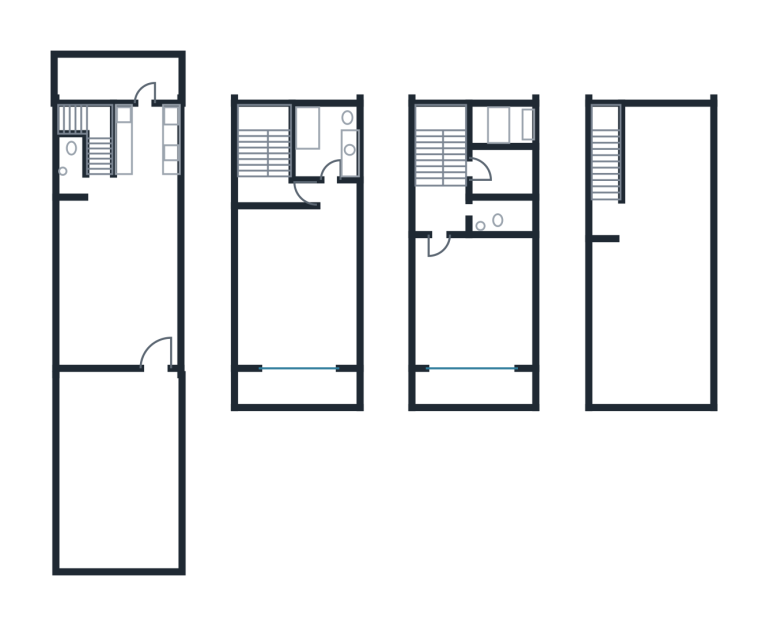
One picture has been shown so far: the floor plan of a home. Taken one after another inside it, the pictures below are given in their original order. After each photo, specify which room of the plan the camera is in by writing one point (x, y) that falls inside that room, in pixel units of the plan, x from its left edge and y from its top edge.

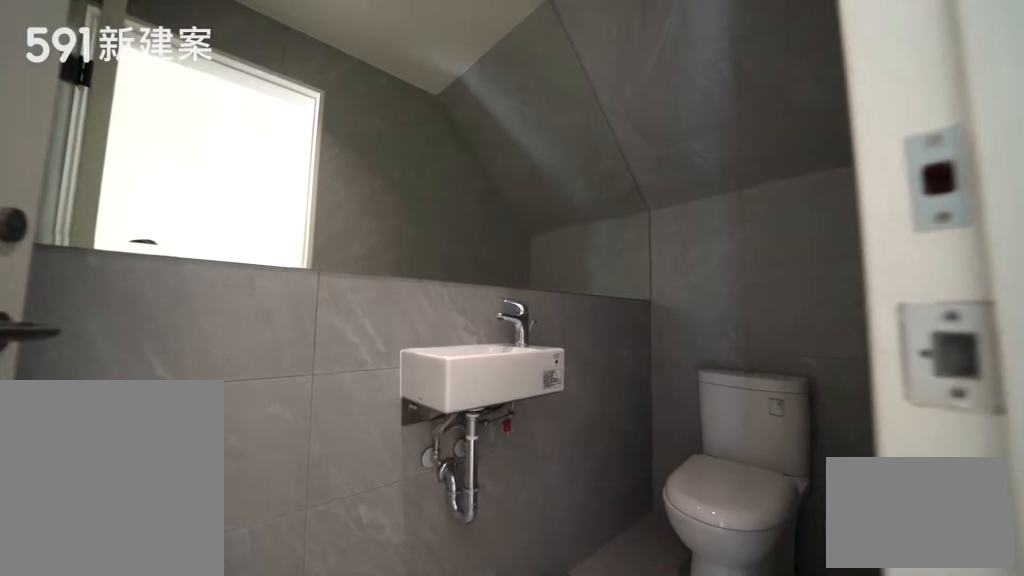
(70, 165)
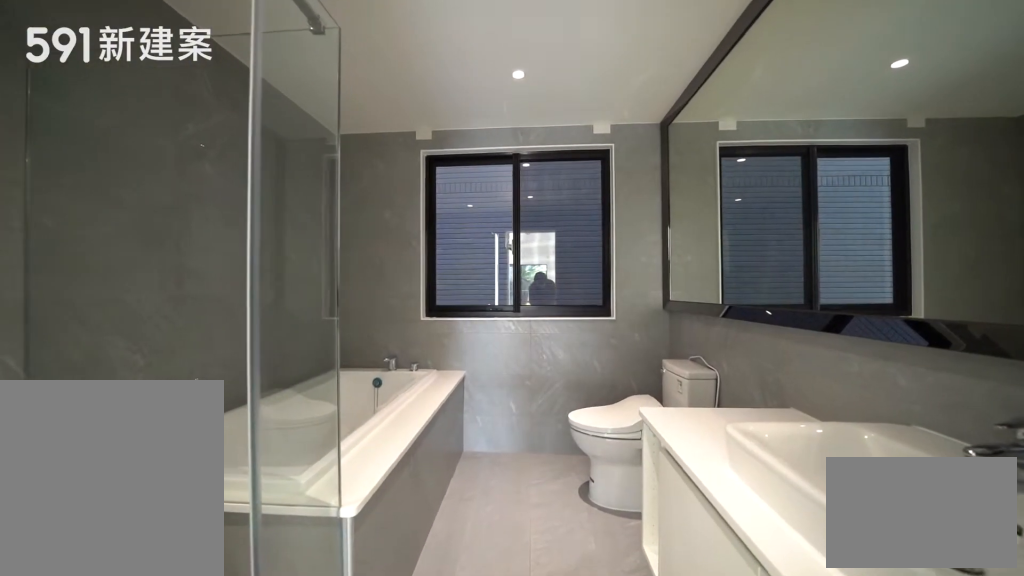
(324, 134)
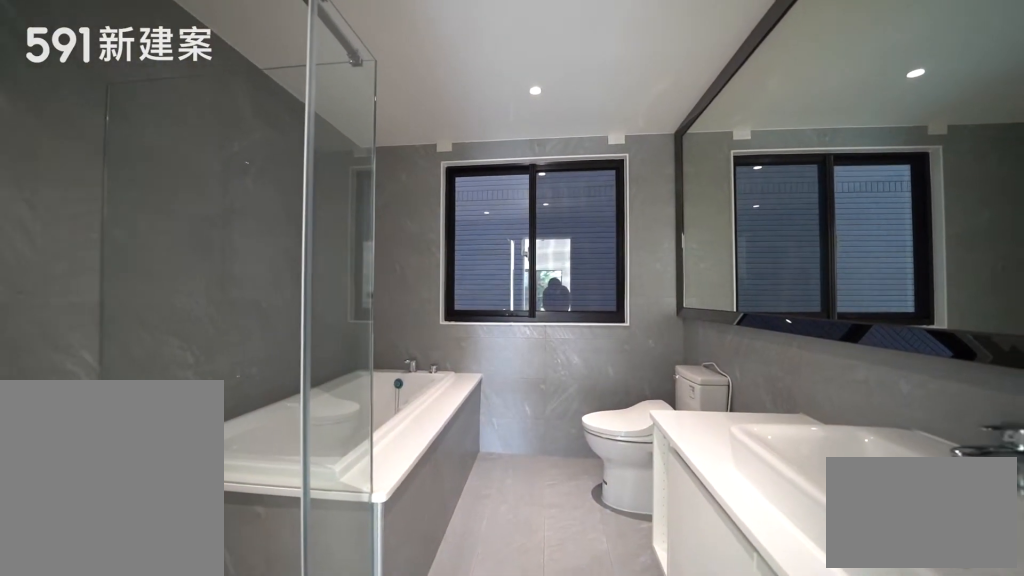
(324, 134)
